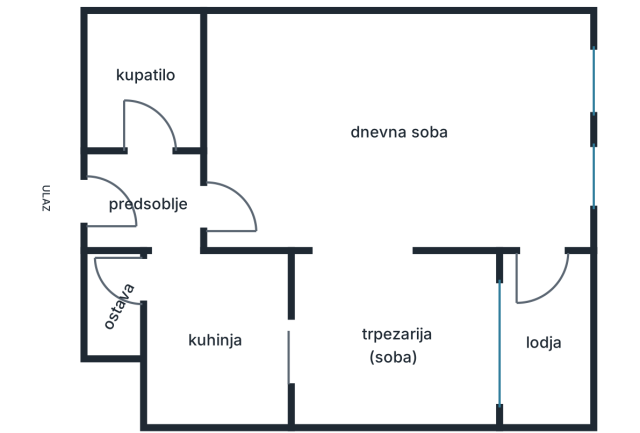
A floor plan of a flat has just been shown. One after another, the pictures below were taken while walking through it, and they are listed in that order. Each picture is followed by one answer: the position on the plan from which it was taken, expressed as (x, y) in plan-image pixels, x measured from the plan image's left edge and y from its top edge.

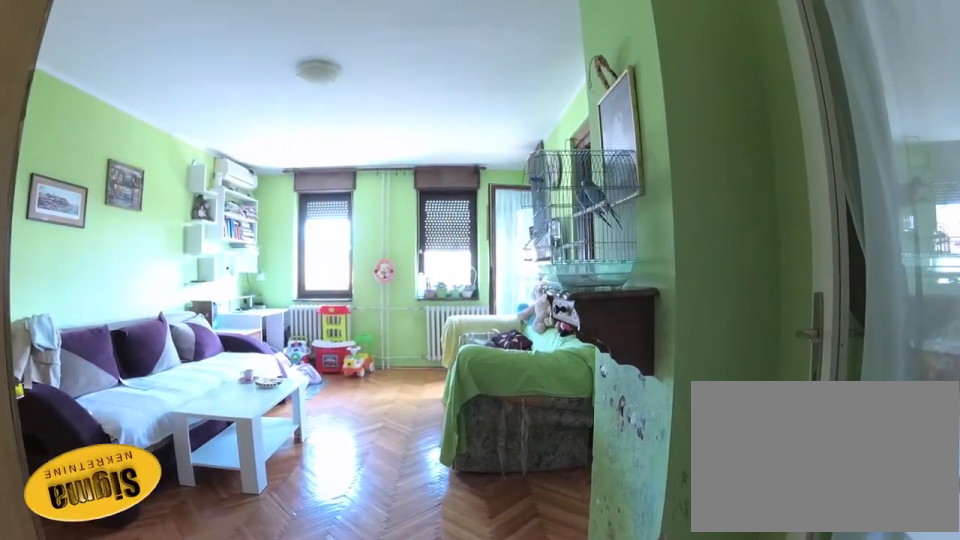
(220, 199)
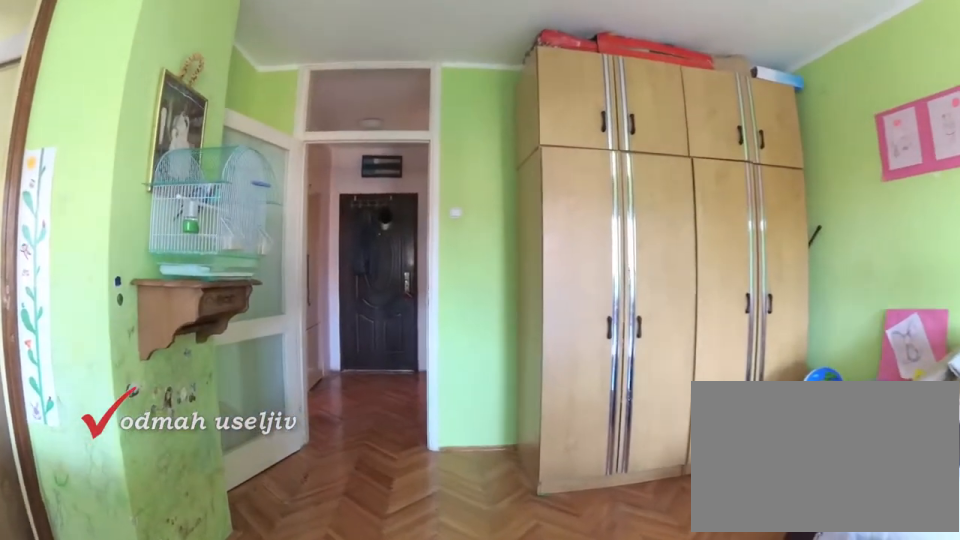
(433, 199)
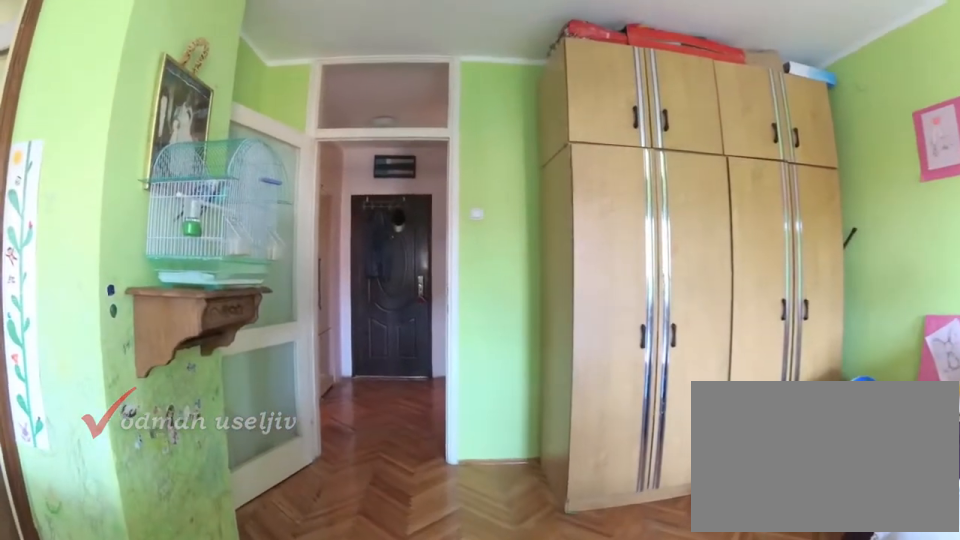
(420, 199)
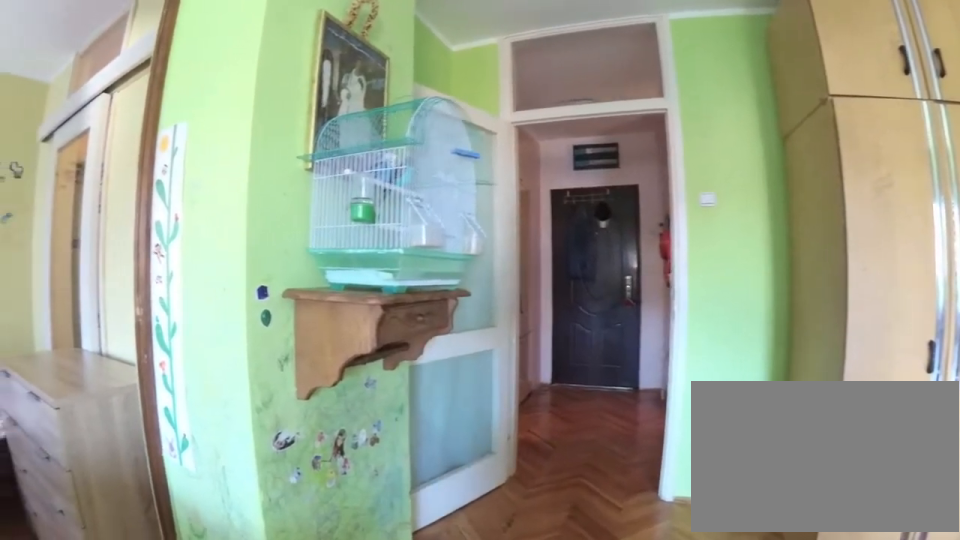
(398, 194)
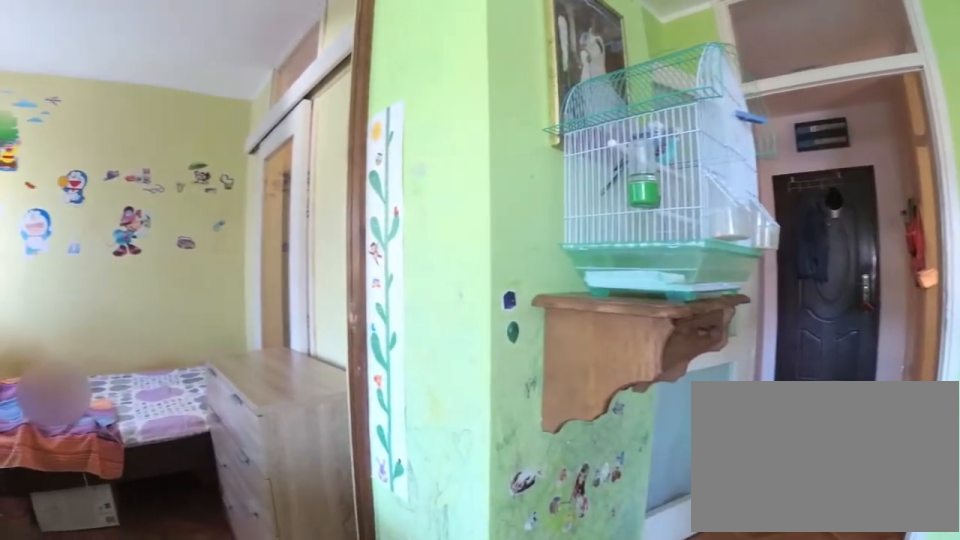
(380, 190)
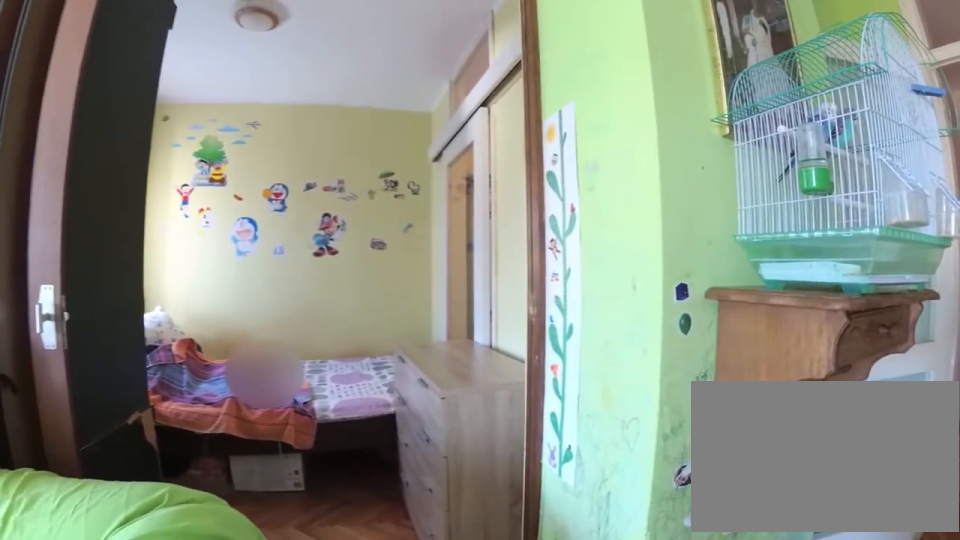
(370, 193)
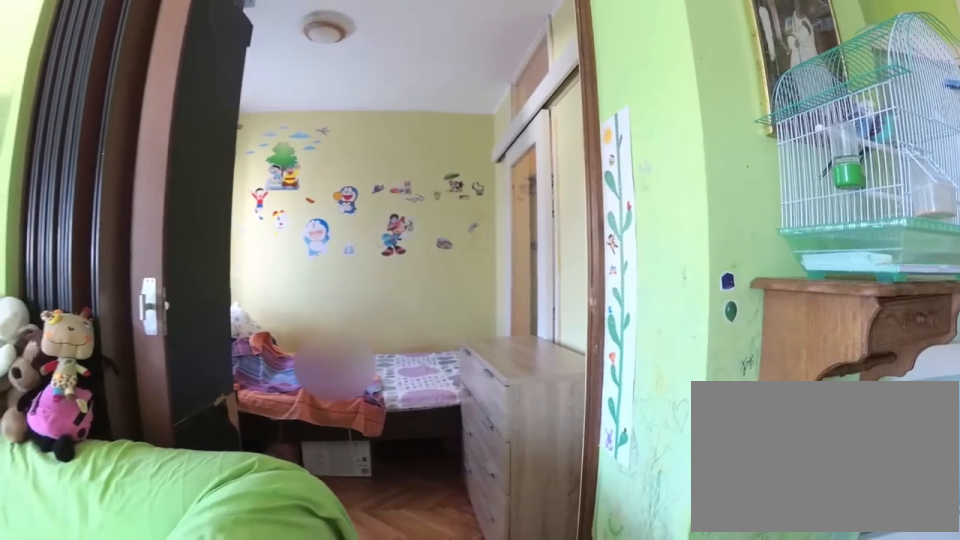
(363, 196)
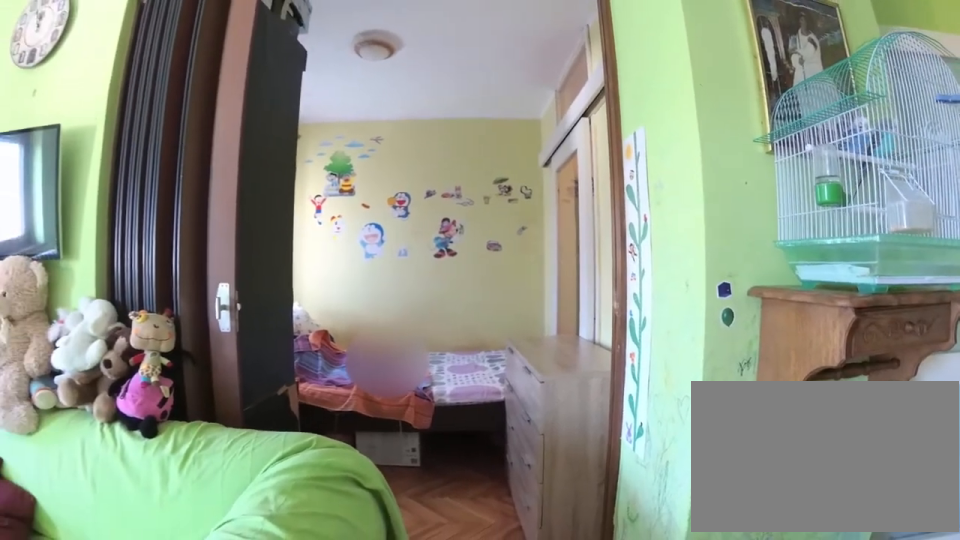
(361, 201)
